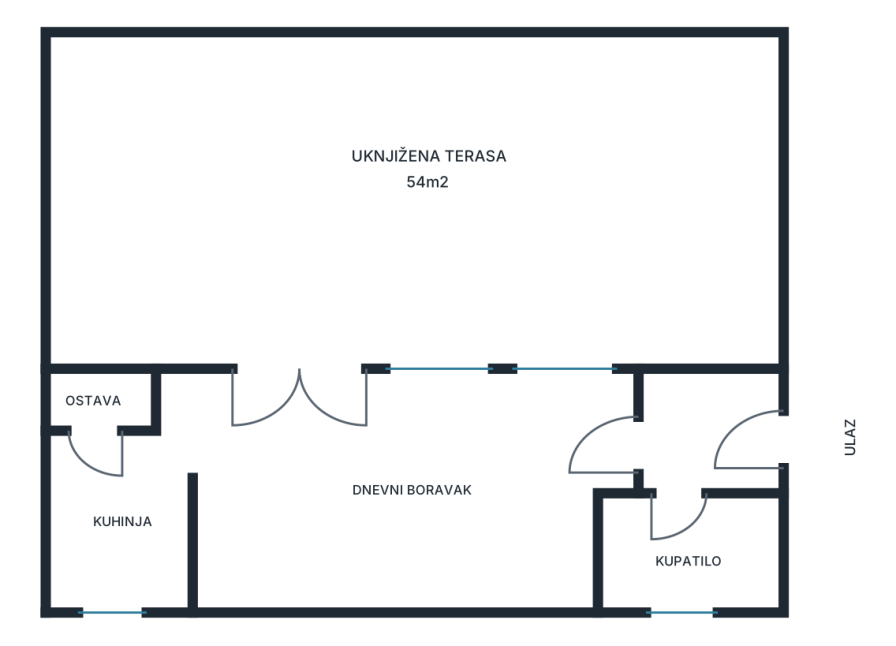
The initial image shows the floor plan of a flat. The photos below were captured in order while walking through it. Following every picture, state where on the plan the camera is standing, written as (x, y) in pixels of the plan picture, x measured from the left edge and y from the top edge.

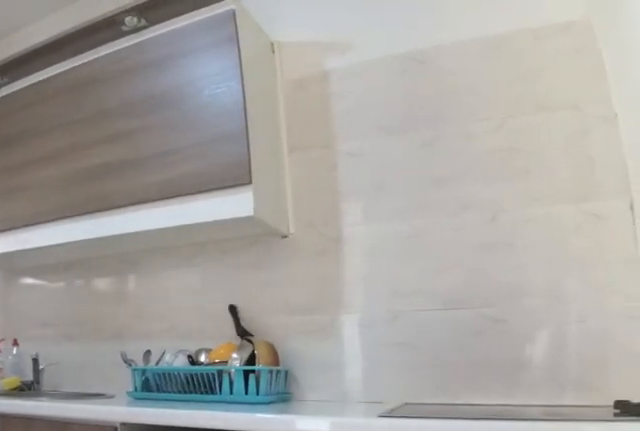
(171, 419)
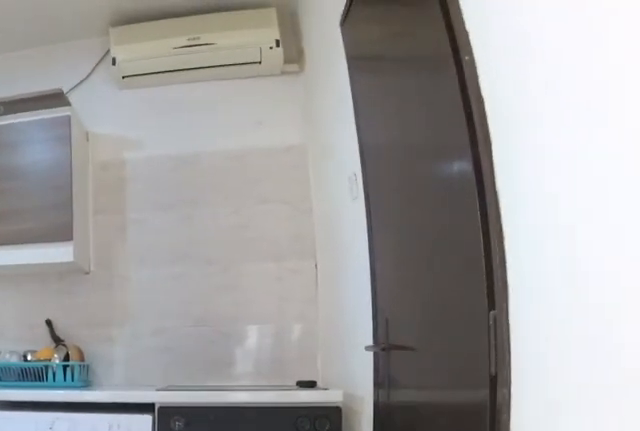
(210, 428)
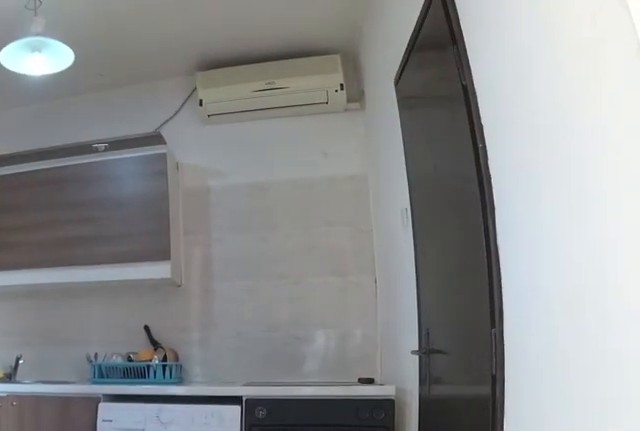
(256, 439)
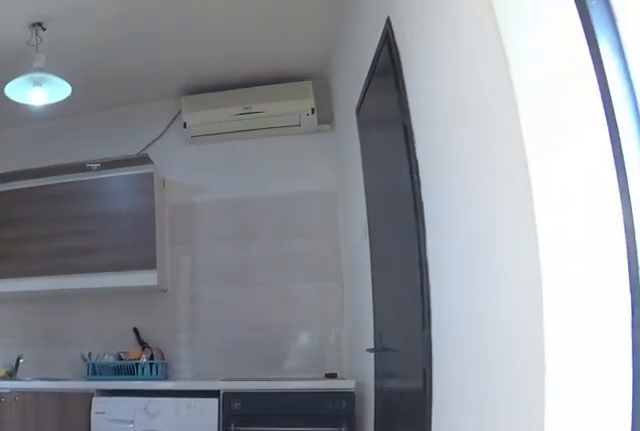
(277, 442)
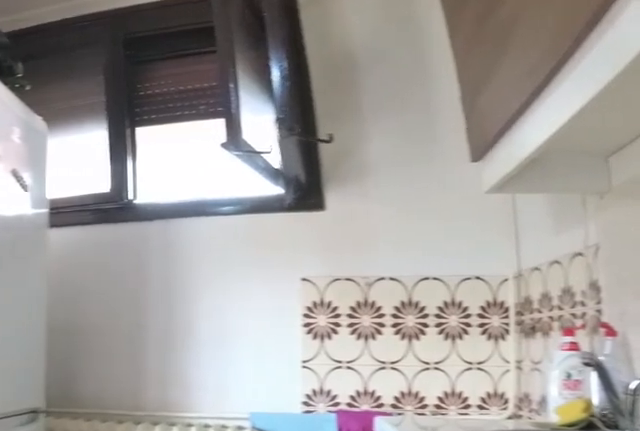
(74, 425)
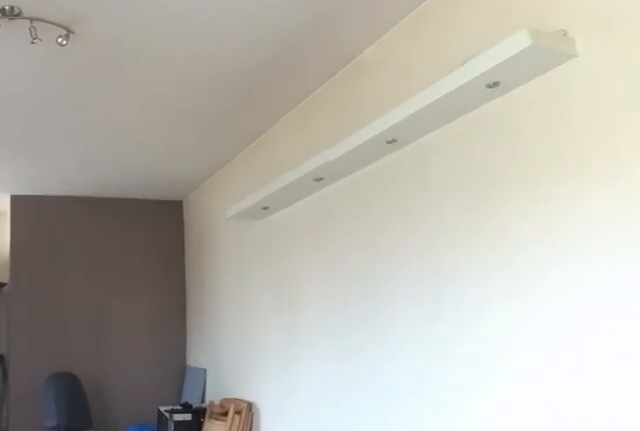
(248, 440)
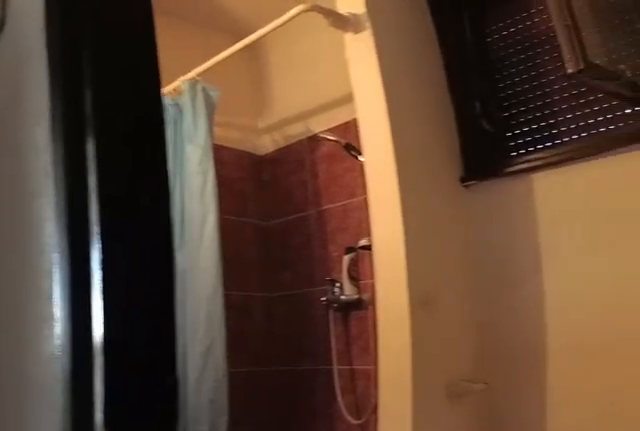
(615, 458)
